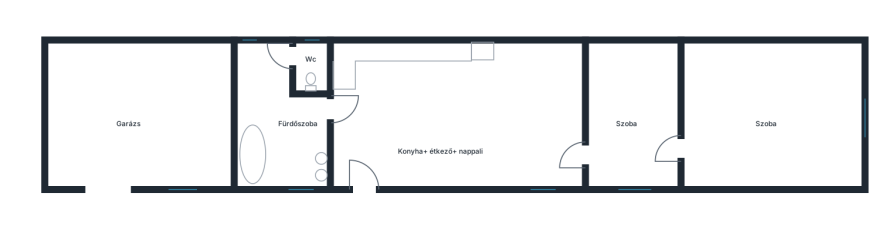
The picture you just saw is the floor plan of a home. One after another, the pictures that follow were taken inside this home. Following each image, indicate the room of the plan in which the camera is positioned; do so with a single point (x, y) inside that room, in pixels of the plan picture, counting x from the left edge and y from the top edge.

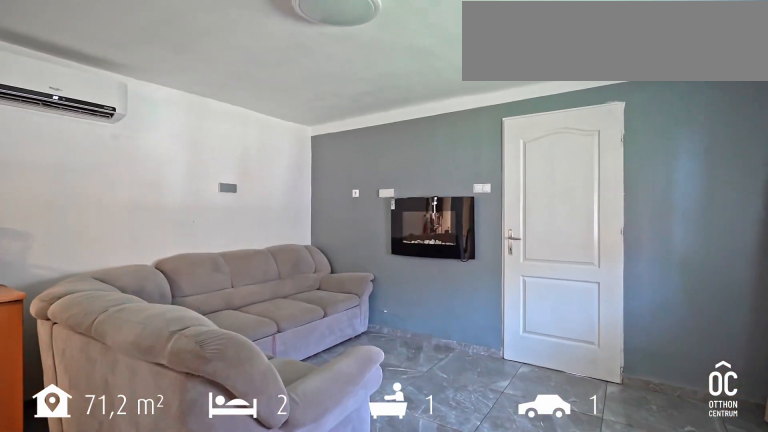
(455, 118)
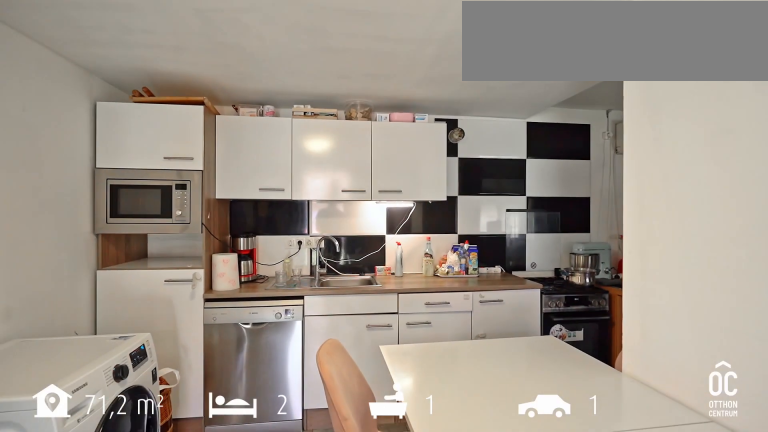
(455, 118)
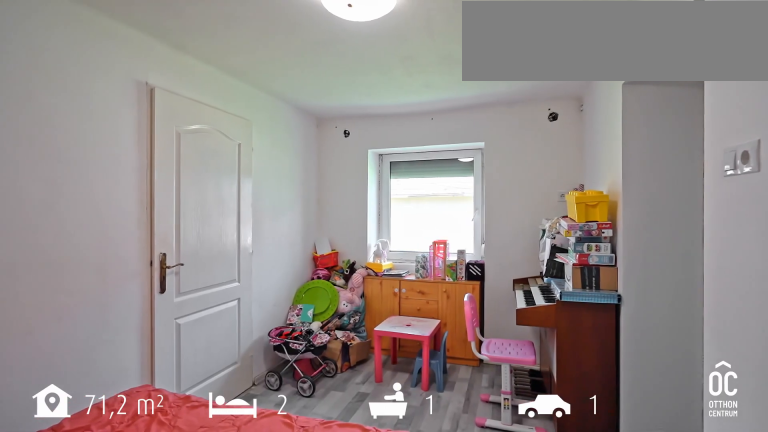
(631, 116)
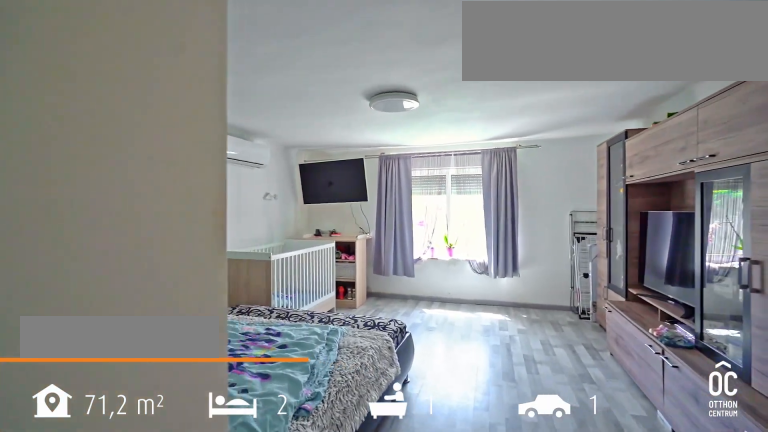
(769, 113)
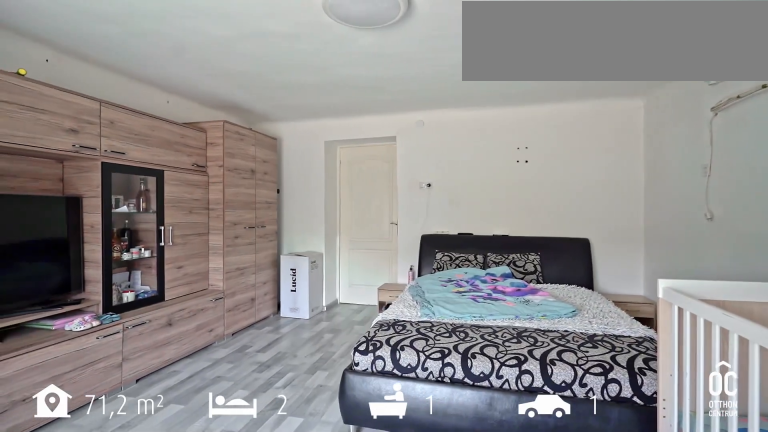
(769, 113)
